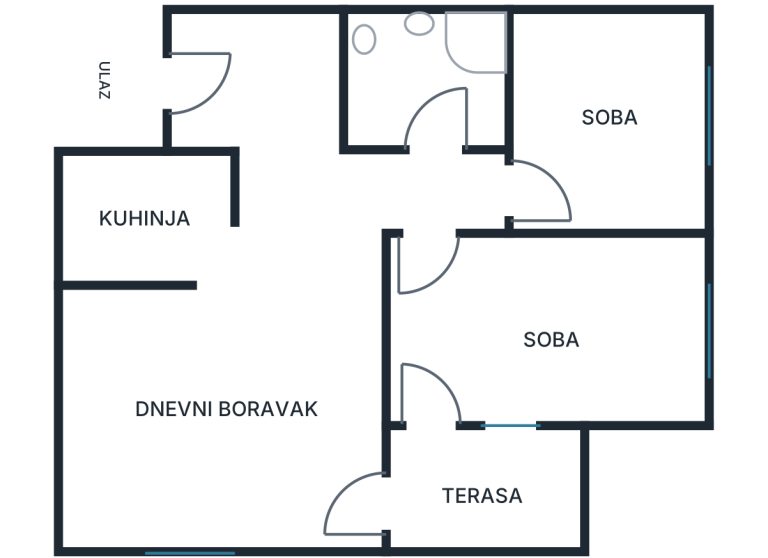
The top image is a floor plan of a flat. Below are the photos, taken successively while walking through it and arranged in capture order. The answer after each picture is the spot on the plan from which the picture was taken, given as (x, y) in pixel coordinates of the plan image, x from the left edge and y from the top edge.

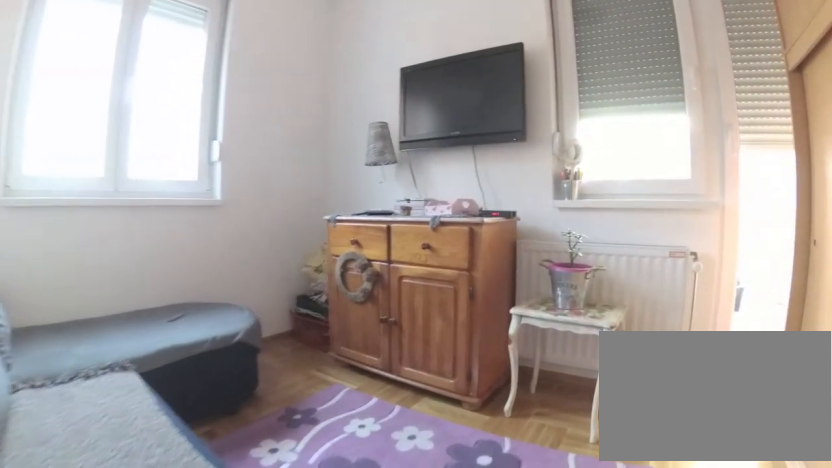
(420, 265)
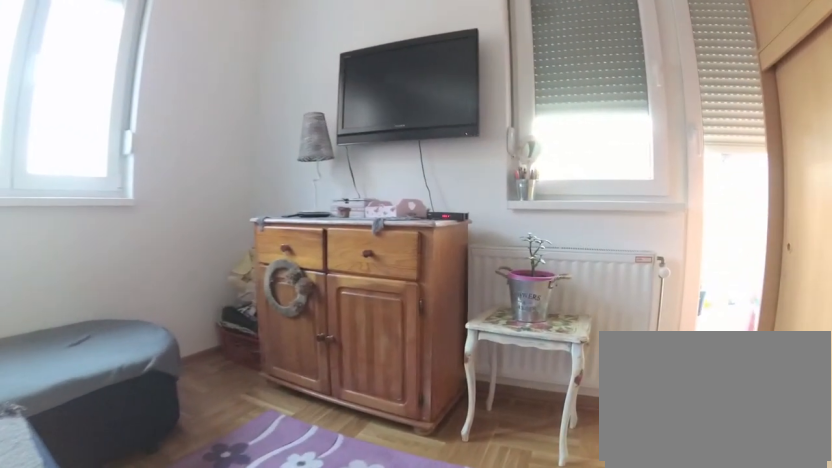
(418, 282)
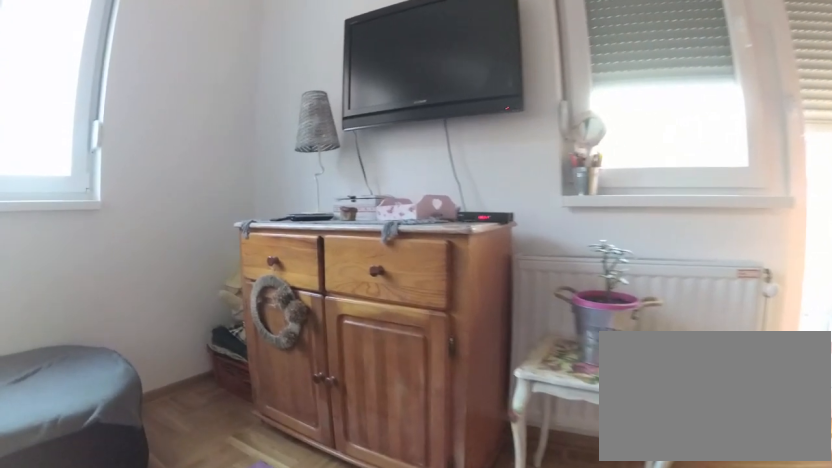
(427, 306)
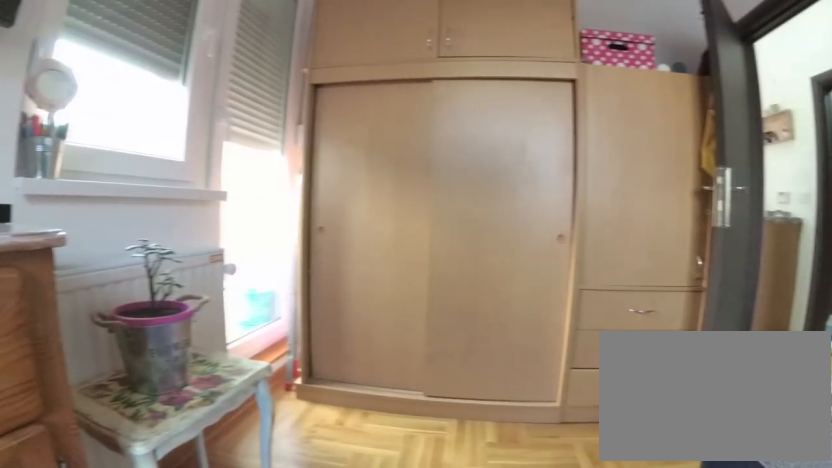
(583, 356)
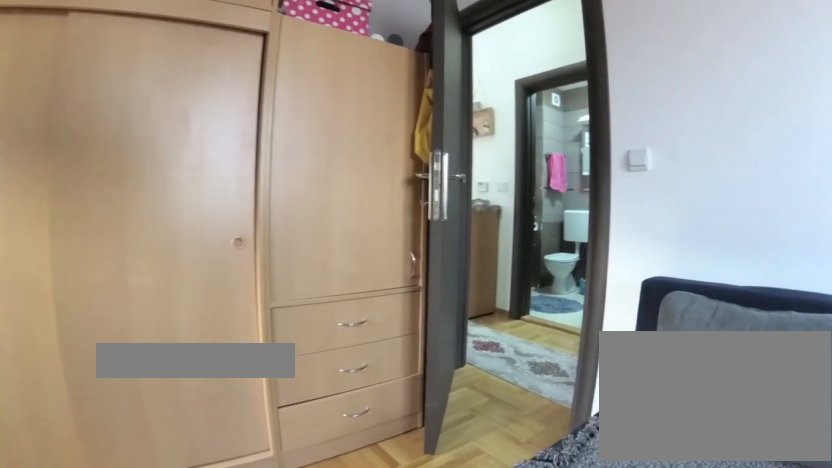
(558, 336)
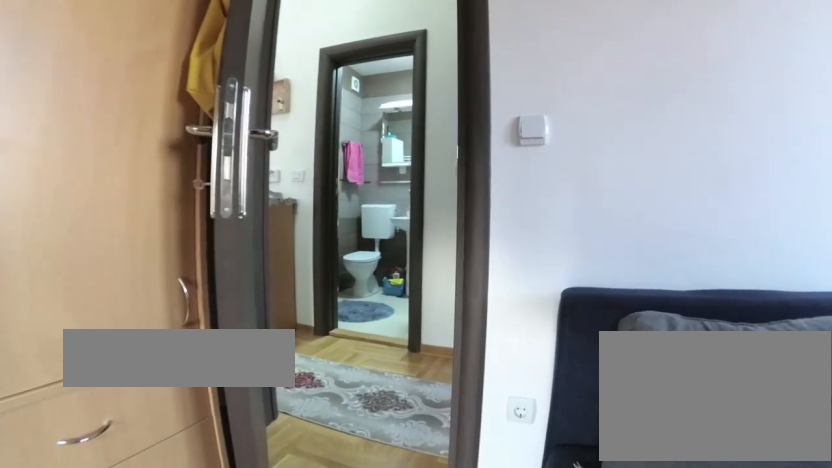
(495, 298)
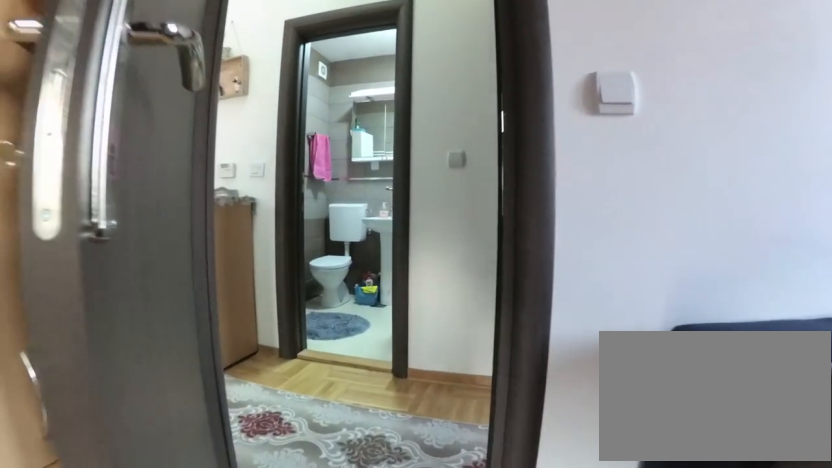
(474, 294)
